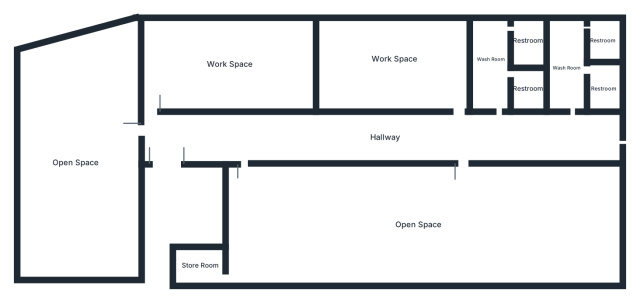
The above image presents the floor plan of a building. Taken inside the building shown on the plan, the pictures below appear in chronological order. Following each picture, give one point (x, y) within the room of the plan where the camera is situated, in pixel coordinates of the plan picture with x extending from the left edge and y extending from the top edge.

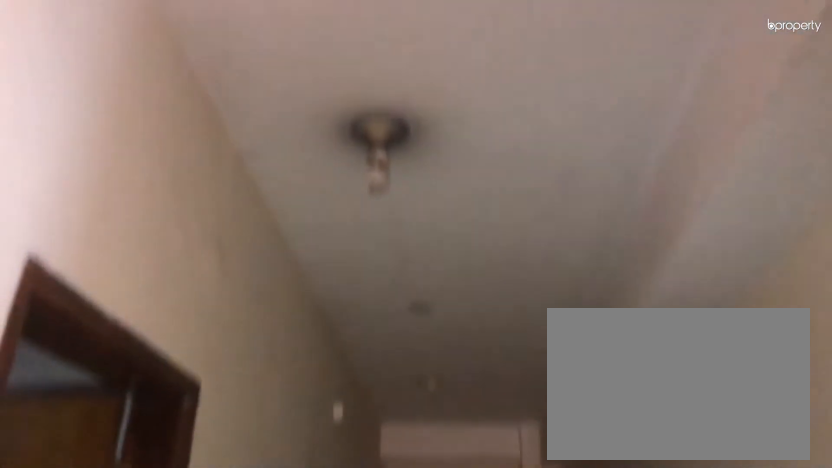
(386, 140)
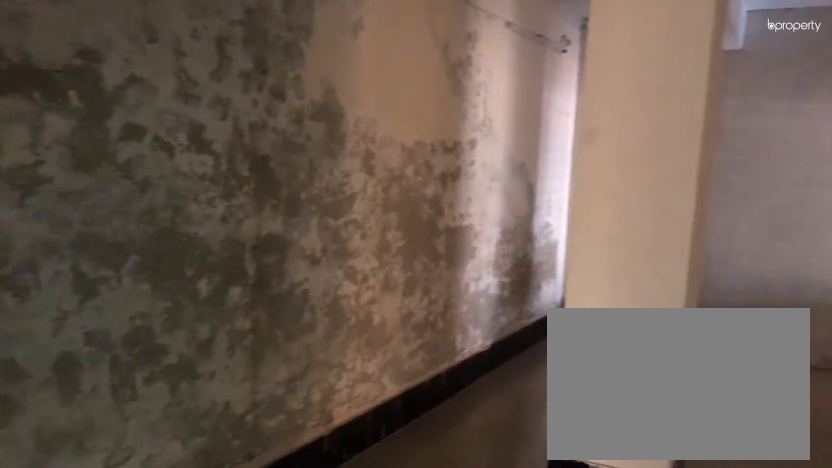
(224, 64)
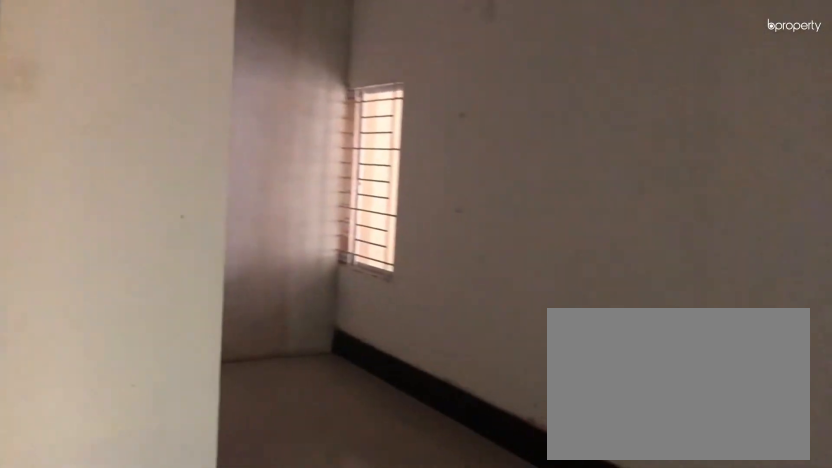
(224, 64)
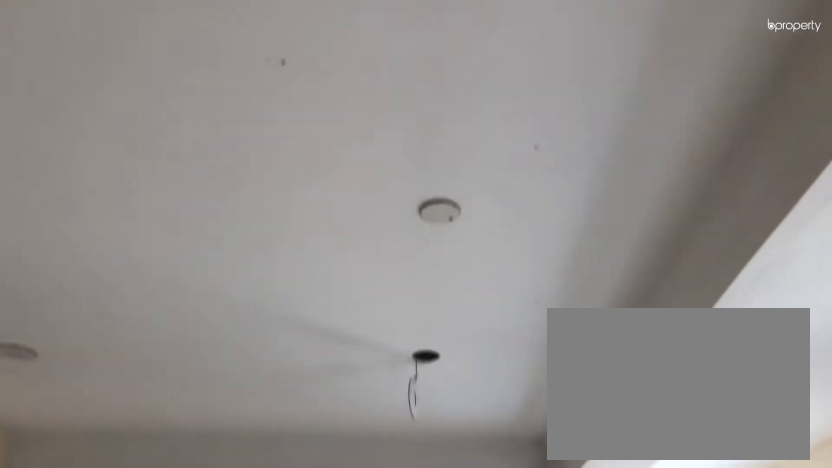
(418, 226)
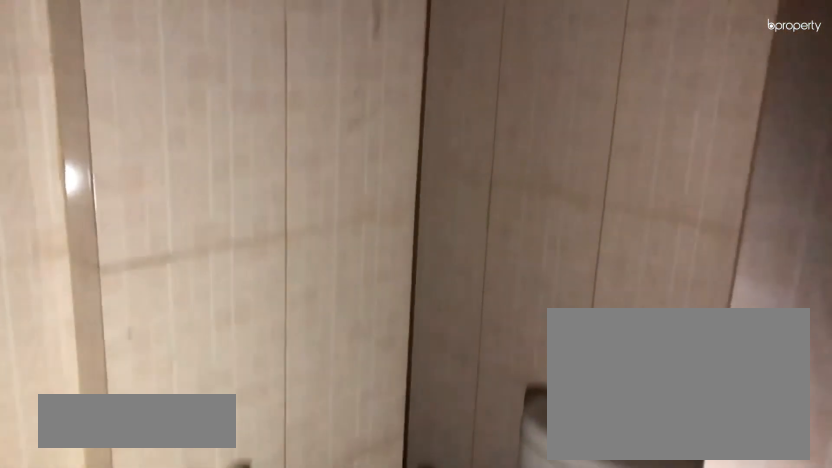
(603, 38)
